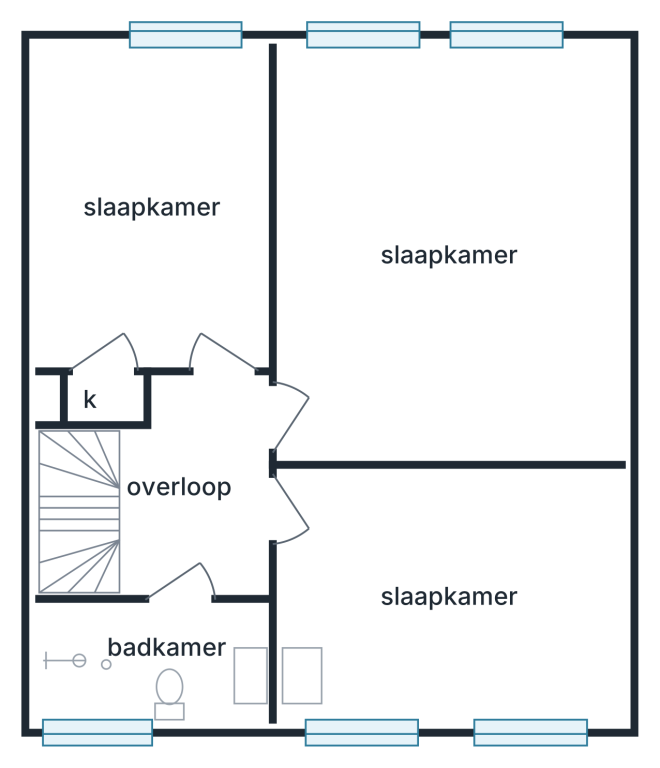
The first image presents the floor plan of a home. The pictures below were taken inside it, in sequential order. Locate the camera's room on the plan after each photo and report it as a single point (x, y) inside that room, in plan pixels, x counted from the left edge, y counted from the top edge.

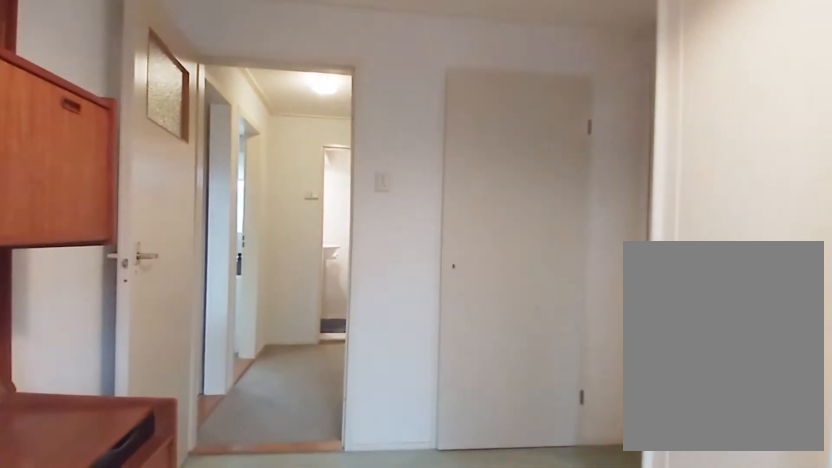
(155, 201)
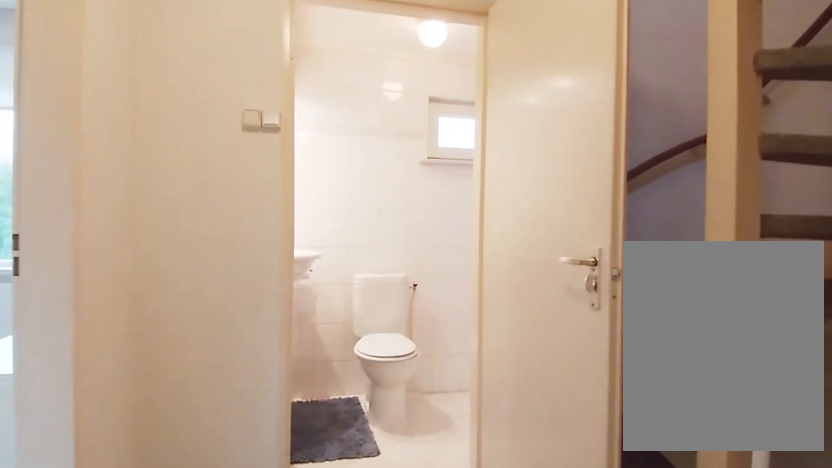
(197, 489)
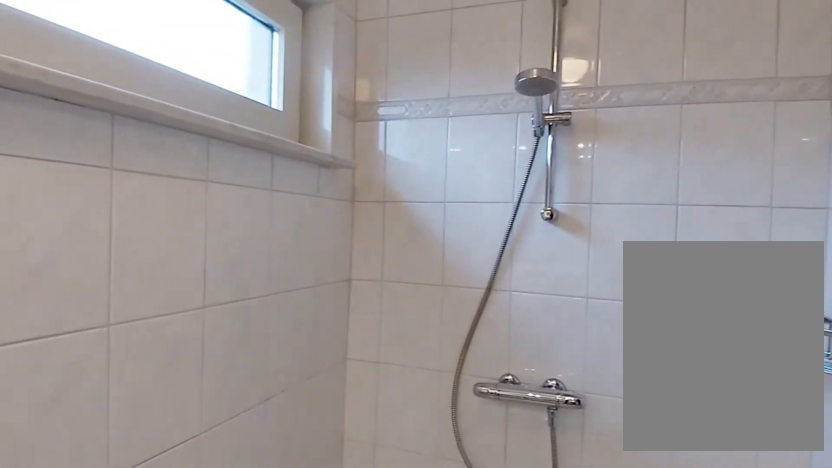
(152, 662)
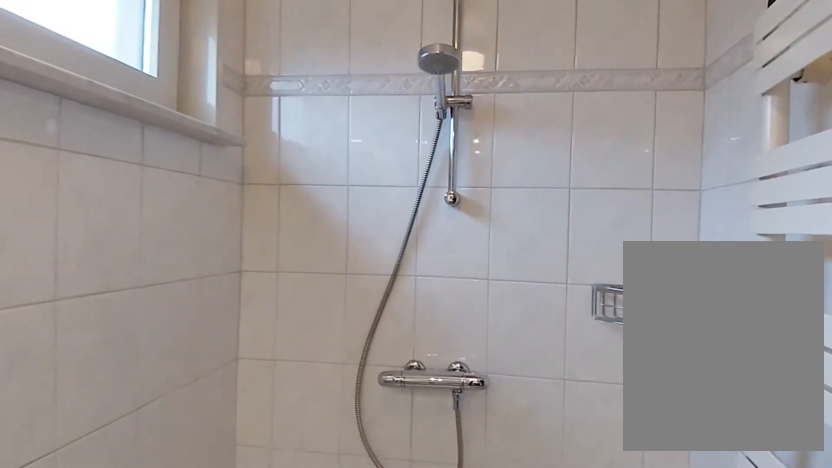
(152, 662)
